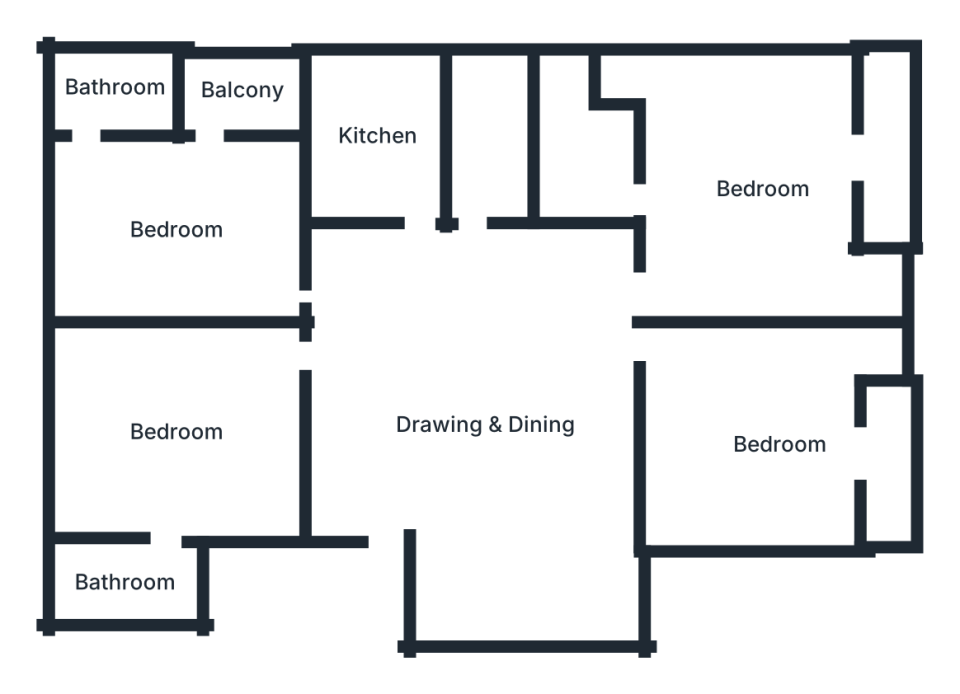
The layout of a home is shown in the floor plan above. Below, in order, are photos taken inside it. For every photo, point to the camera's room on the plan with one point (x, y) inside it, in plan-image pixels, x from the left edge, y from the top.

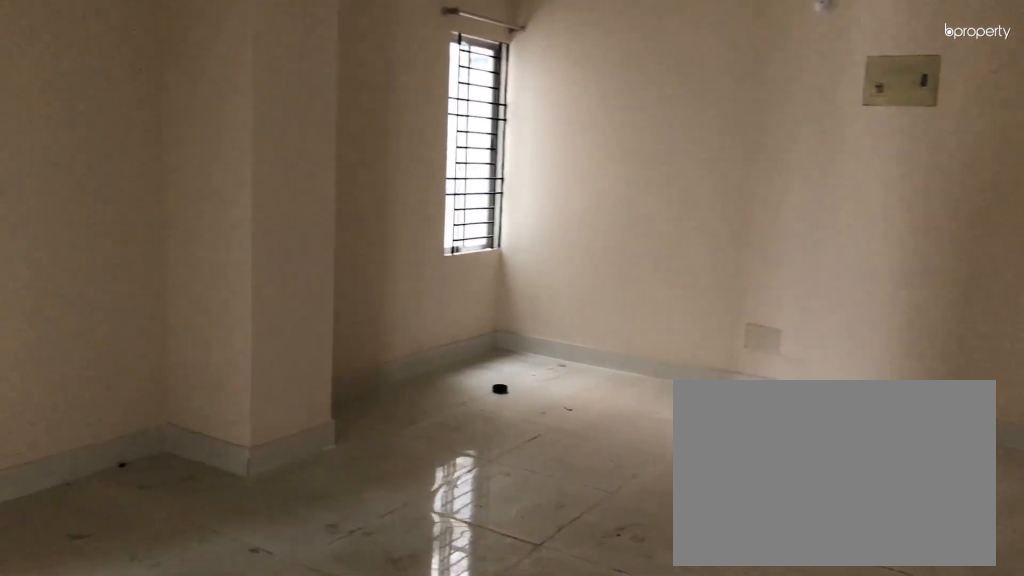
(497, 421)
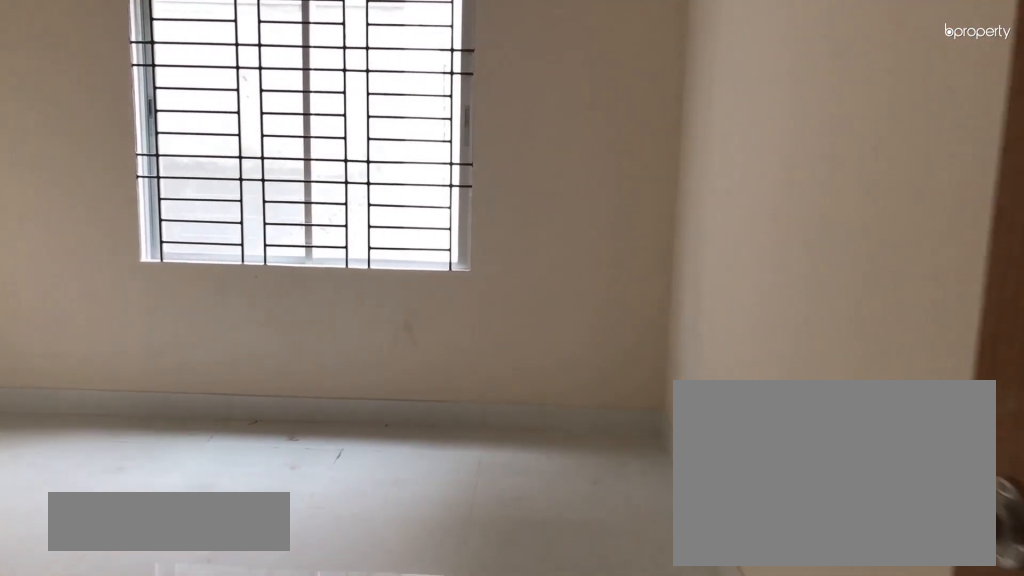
(178, 432)
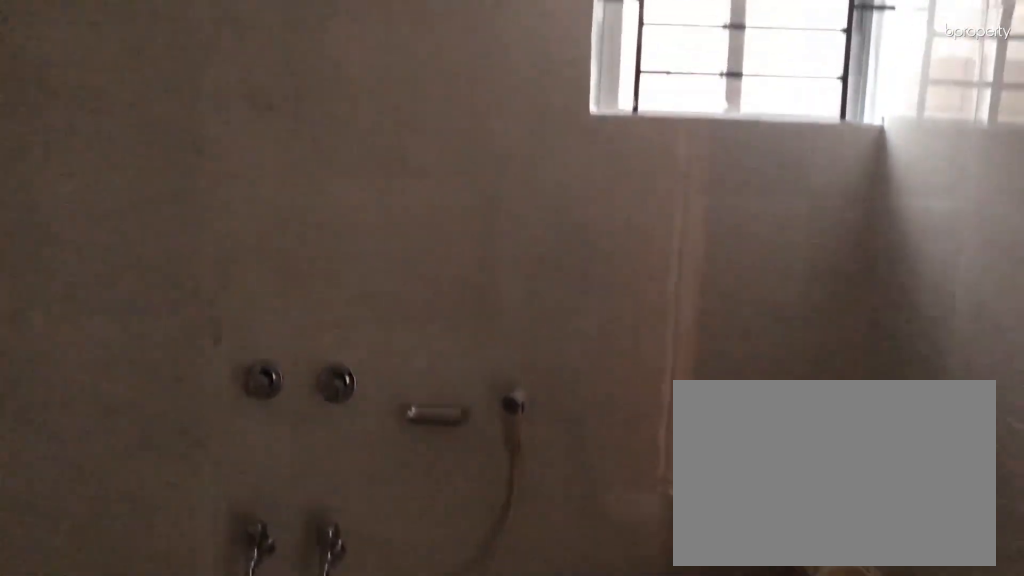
(128, 585)
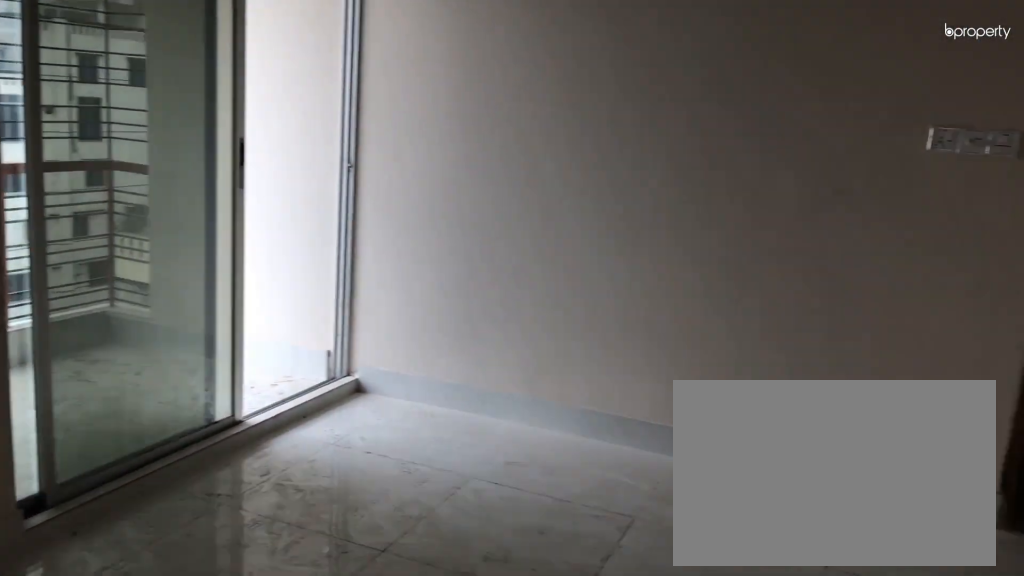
(178, 229)
